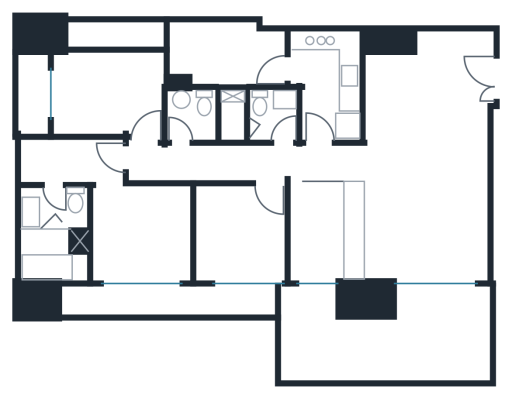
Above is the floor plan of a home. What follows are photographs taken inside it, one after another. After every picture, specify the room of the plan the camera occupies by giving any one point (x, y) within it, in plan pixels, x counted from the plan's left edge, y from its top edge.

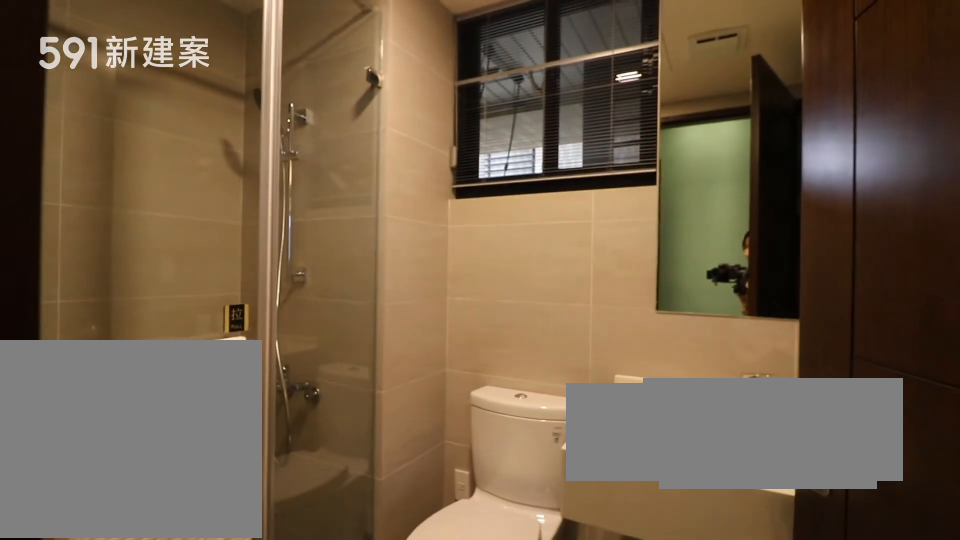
(255, 113)
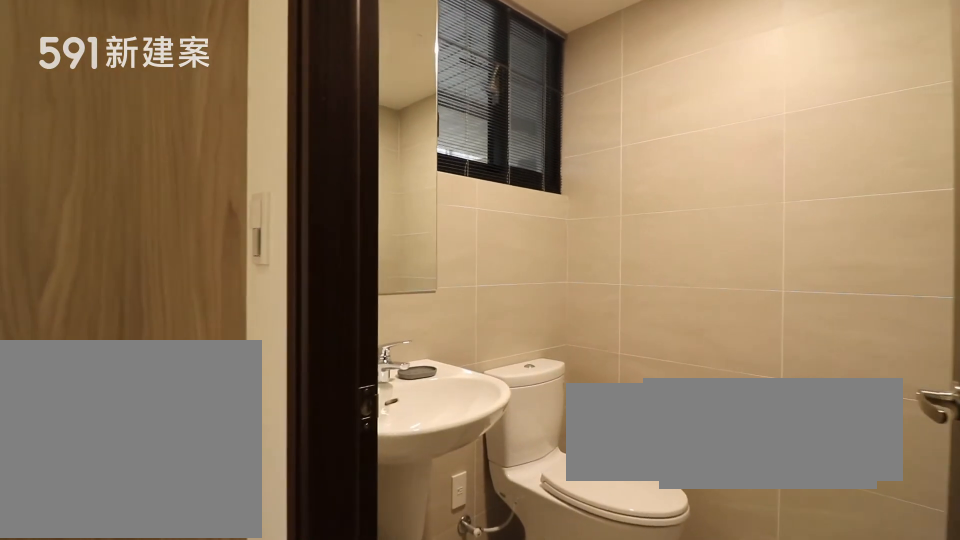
(193, 112)
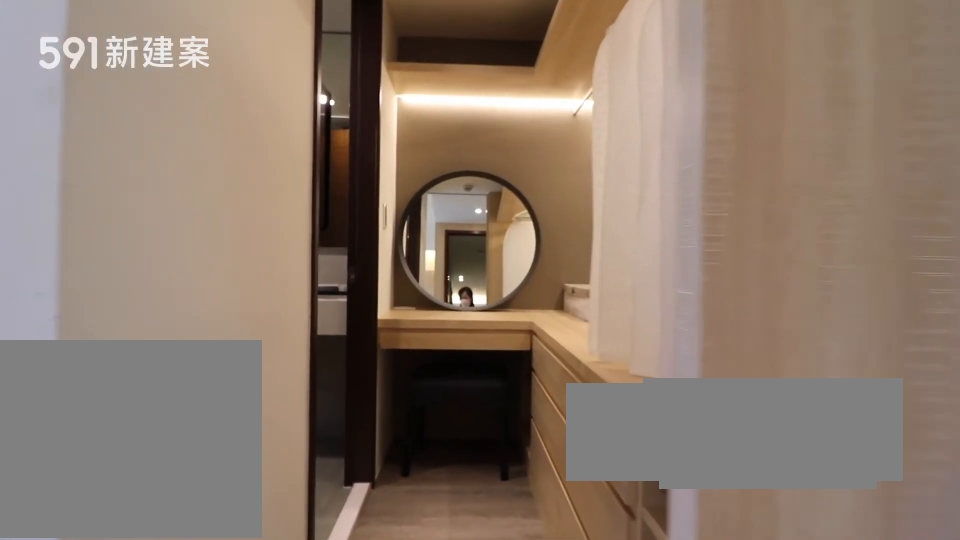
(66, 160)
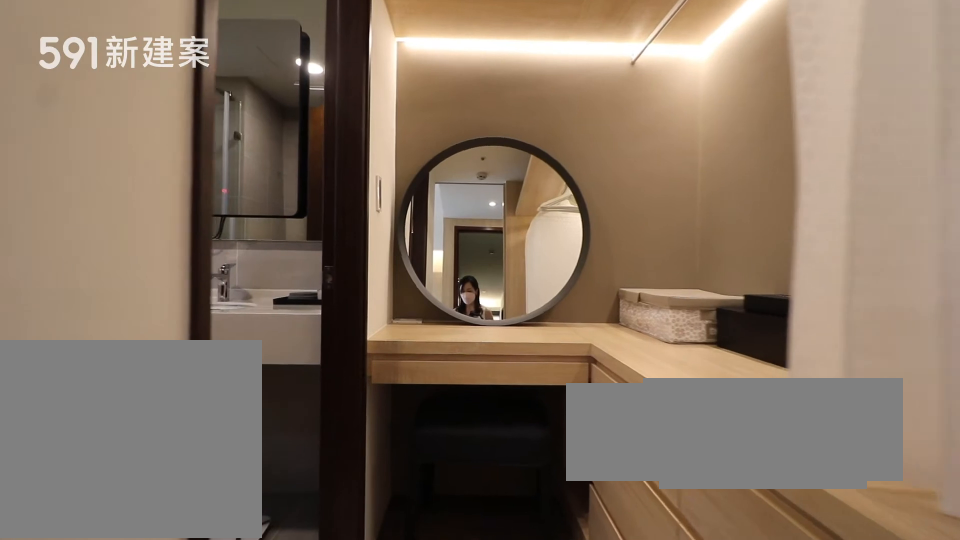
(66, 160)
